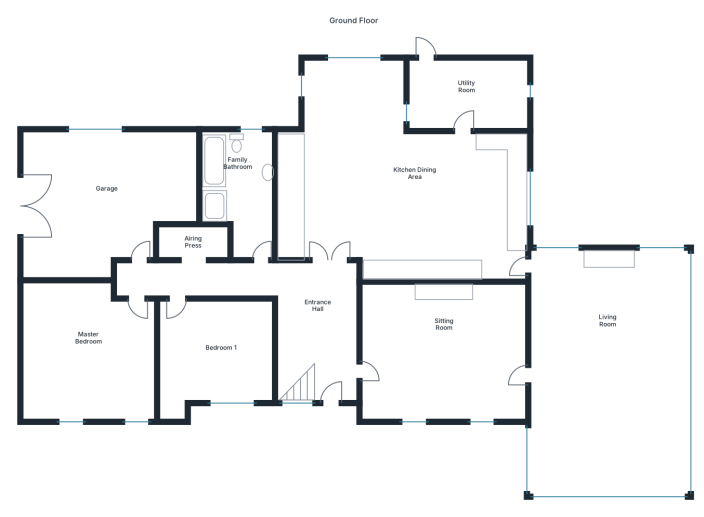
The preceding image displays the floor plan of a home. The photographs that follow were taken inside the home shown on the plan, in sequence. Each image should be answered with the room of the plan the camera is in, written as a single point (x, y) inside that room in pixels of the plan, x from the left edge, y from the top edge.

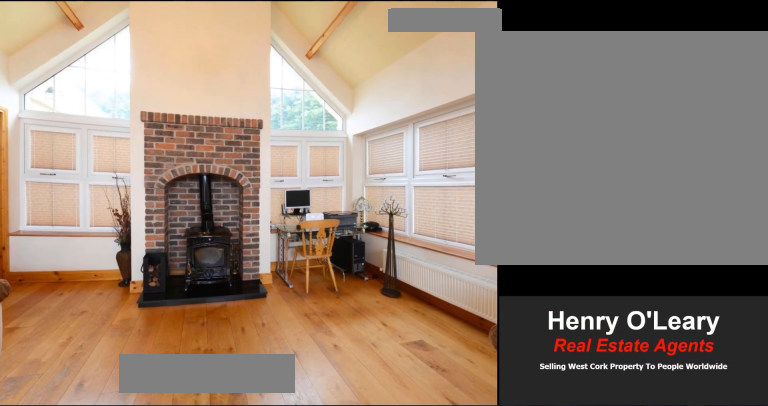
(610, 352)
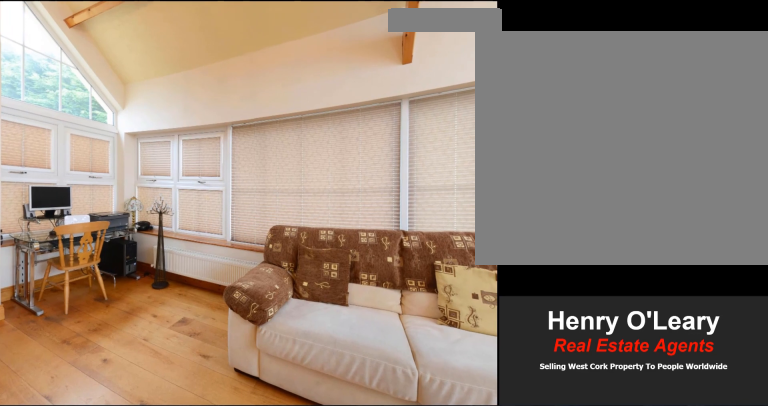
(613, 347)
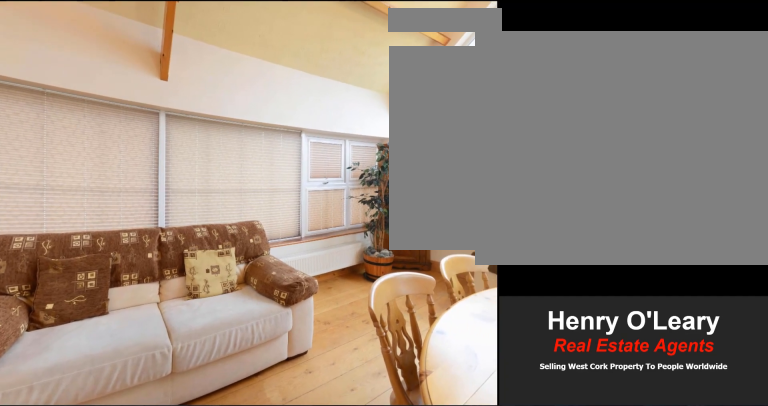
(612, 349)
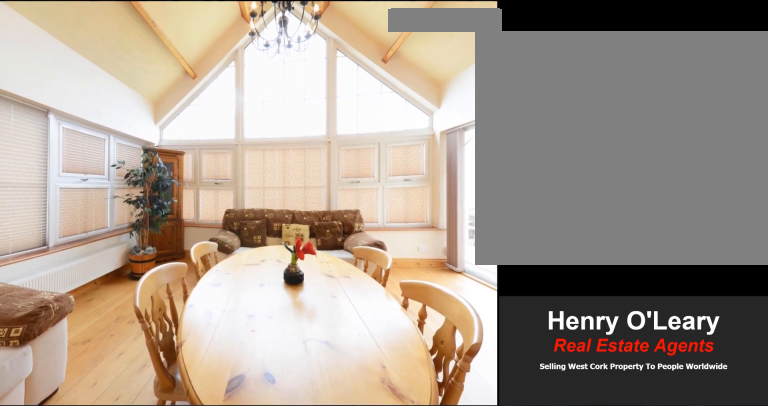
(612, 361)
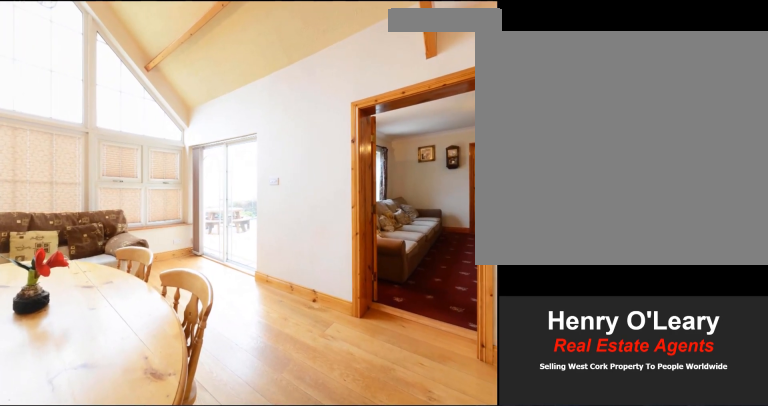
(612, 355)
